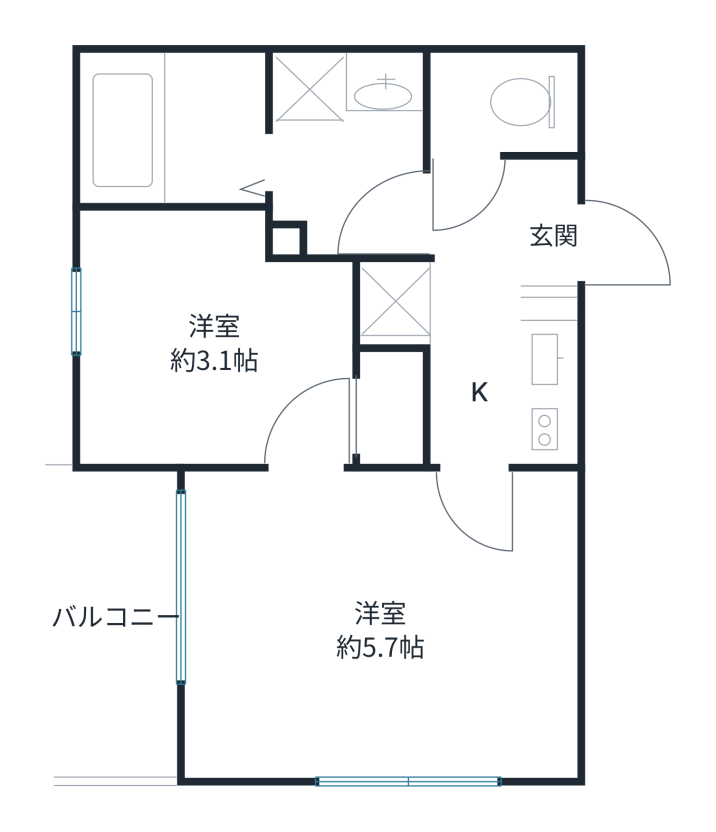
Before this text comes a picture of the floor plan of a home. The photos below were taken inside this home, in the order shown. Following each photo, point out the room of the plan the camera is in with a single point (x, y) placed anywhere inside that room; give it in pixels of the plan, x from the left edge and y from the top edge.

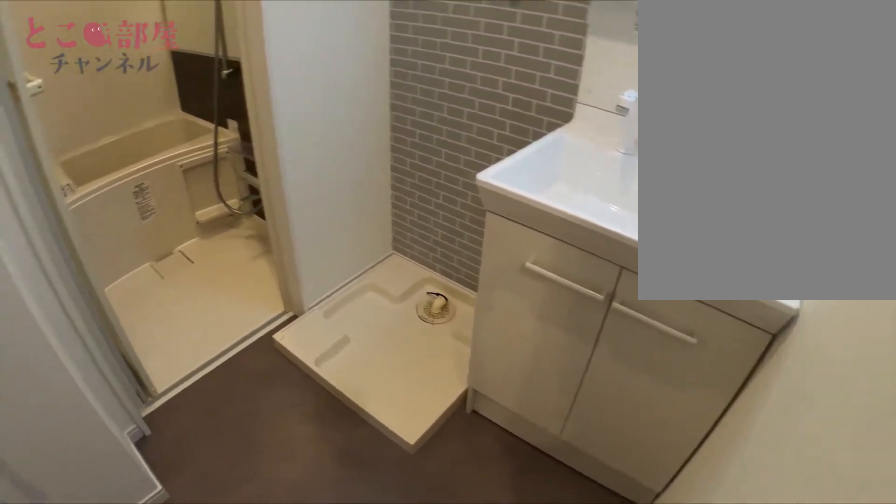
(317, 166)
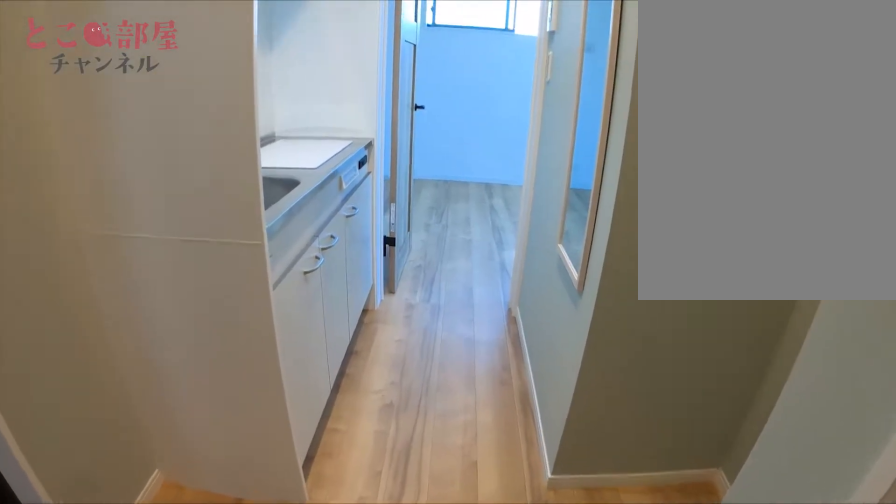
(476, 280)
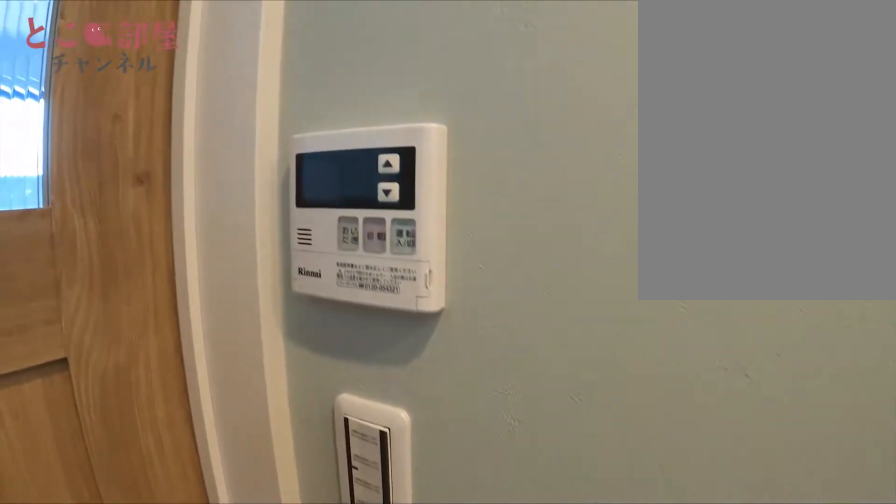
(476, 280)
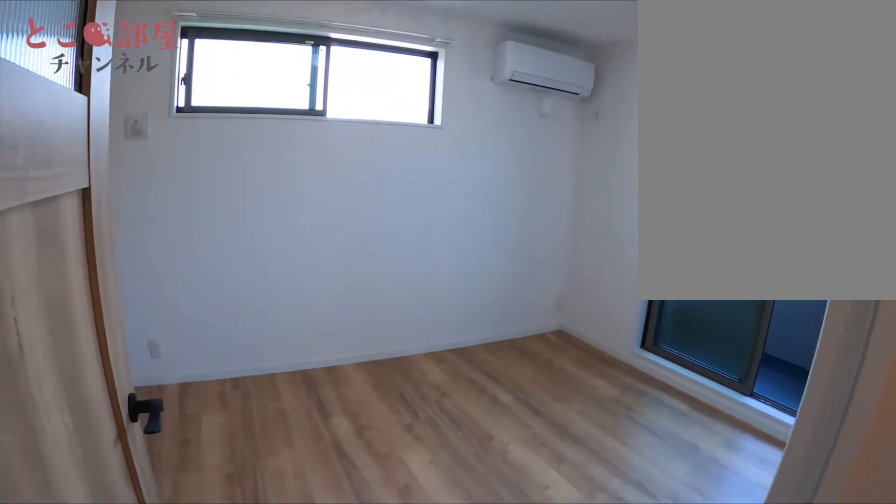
(378, 696)
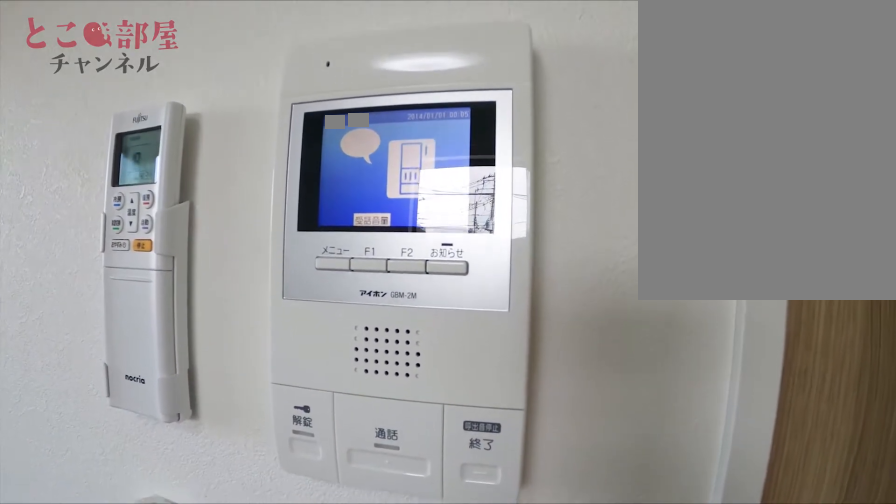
(378, 697)
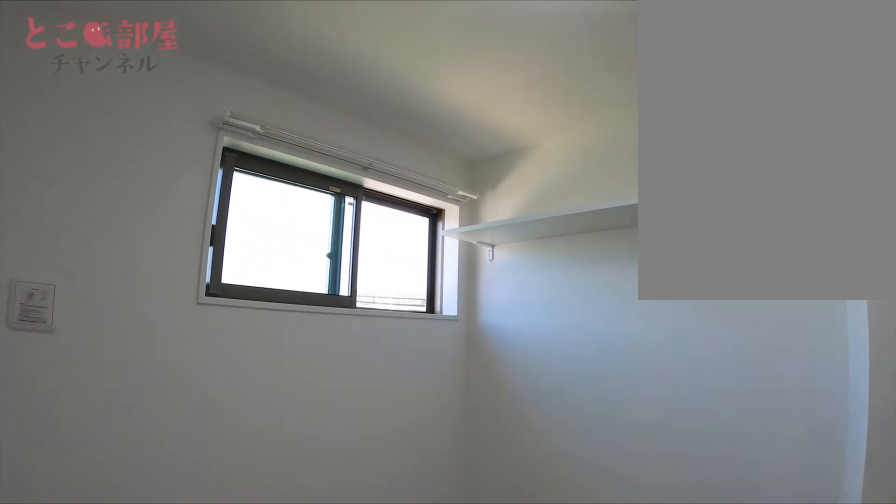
(217, 410)
